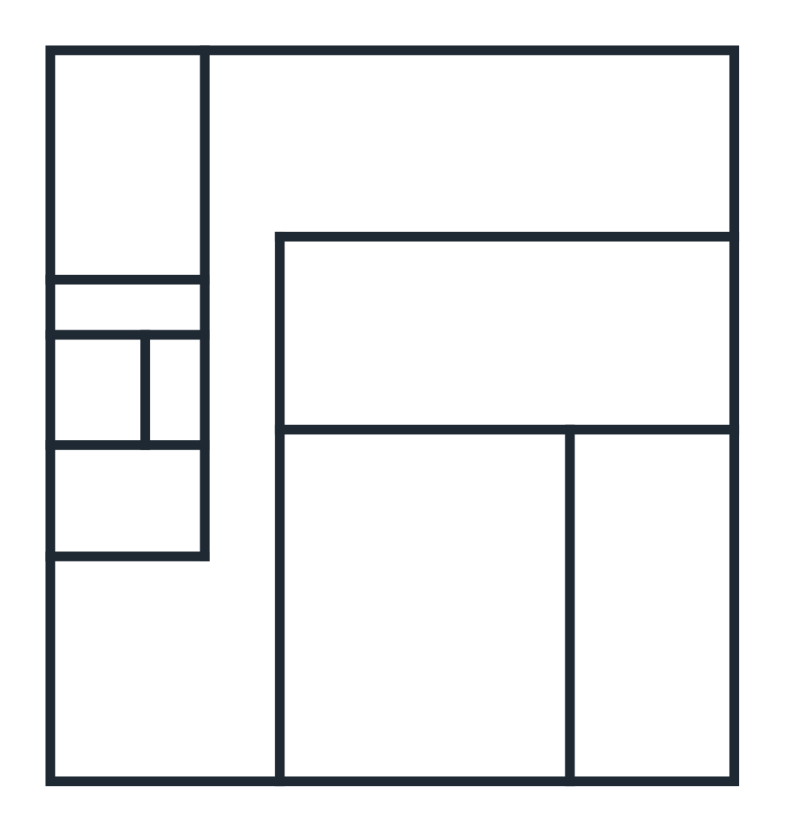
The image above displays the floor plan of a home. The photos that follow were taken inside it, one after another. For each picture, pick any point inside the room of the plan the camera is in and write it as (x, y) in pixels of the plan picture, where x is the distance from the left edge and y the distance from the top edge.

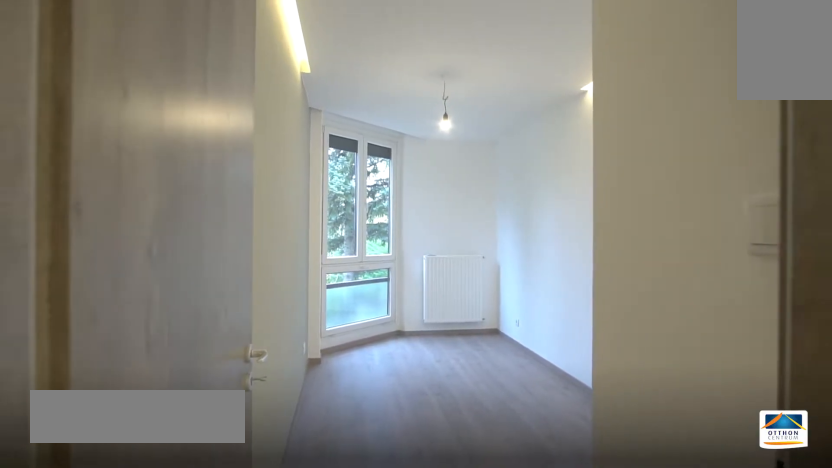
(484, 336)
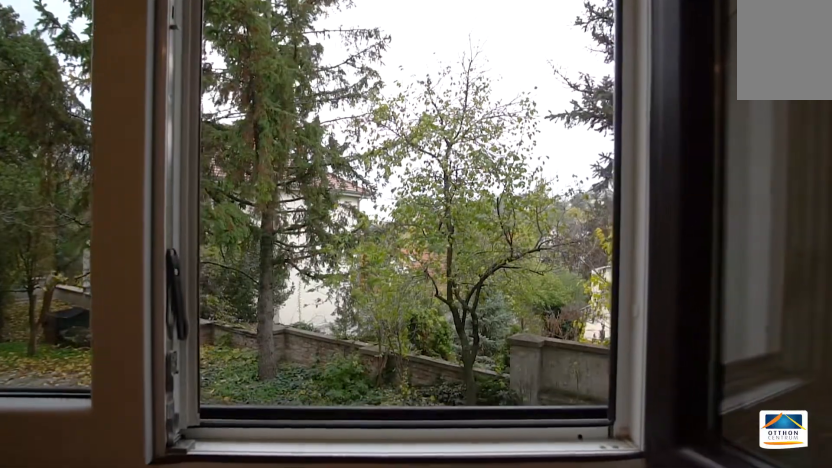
(487, 334)
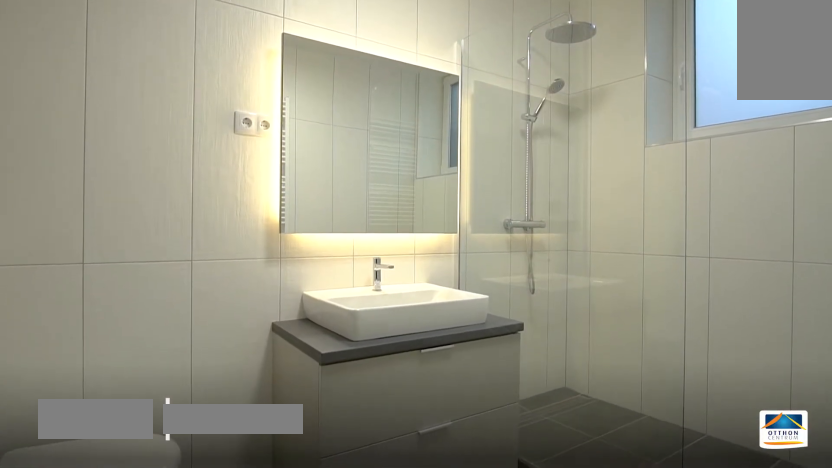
(127, 185)
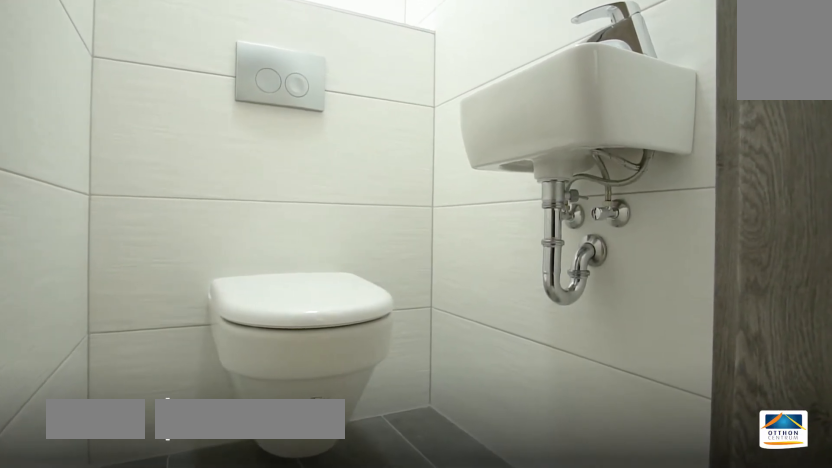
(110, 385)
